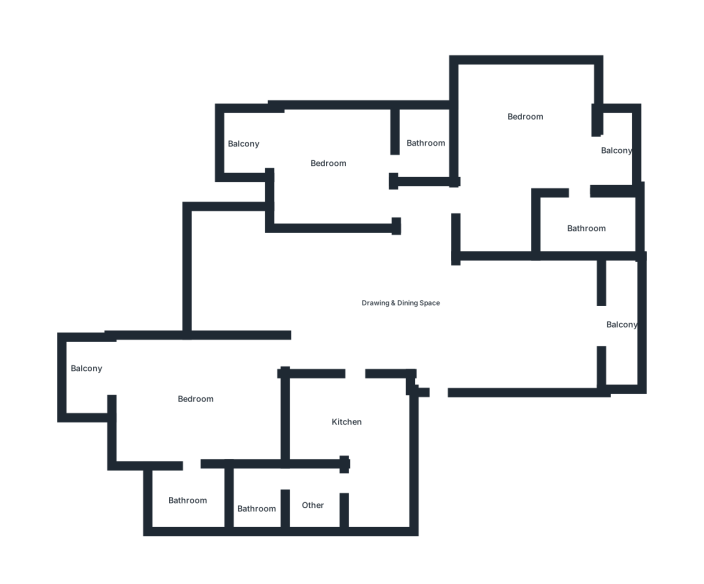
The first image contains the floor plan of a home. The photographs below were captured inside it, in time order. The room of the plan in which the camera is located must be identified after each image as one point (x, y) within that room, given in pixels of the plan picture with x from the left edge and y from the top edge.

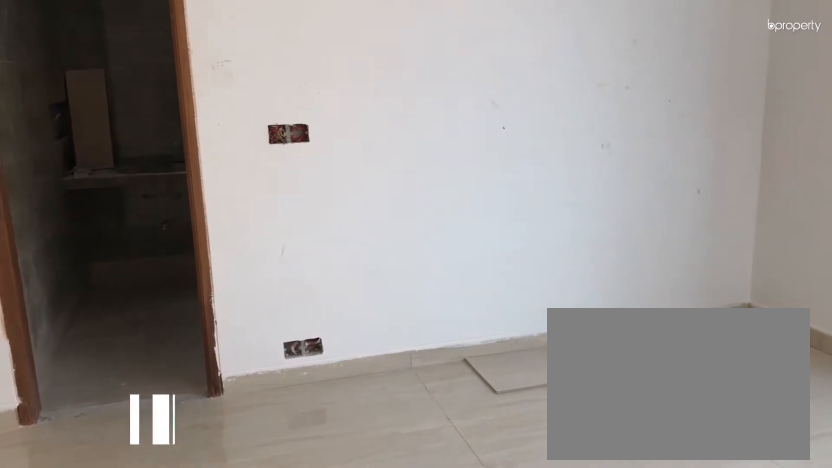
(203, 406)
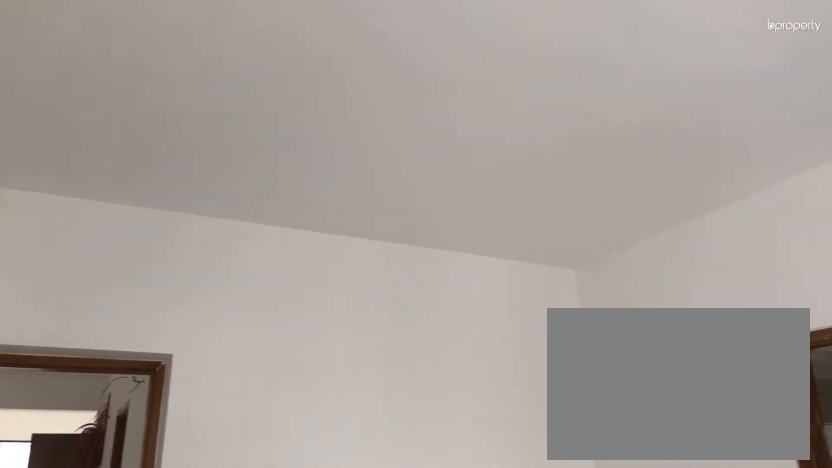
(203, 406)
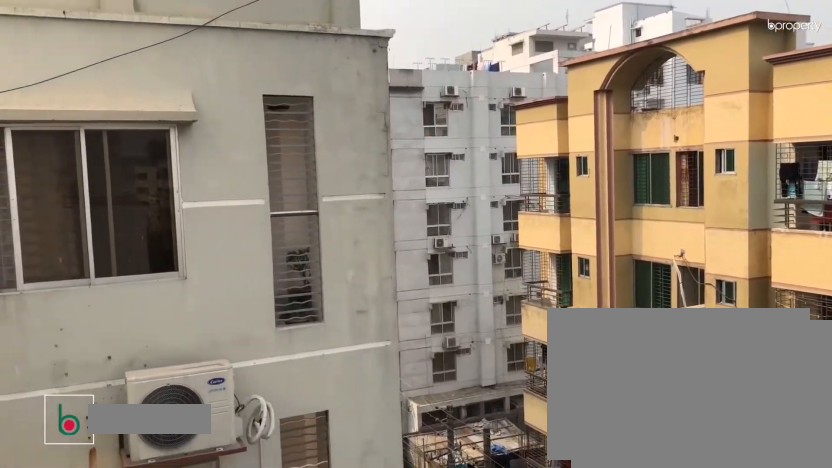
(88, 376)
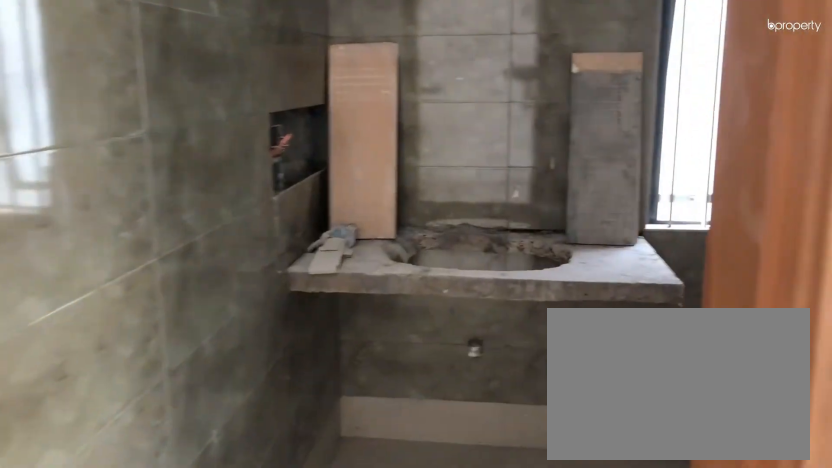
(199, 495)
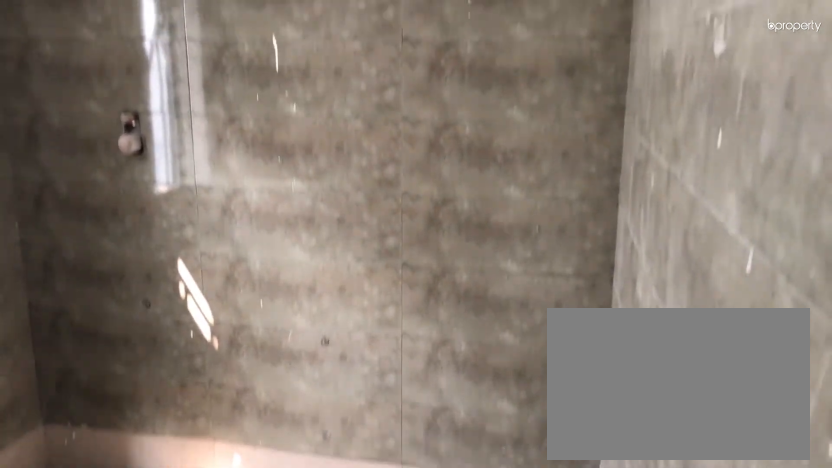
(199, 495)
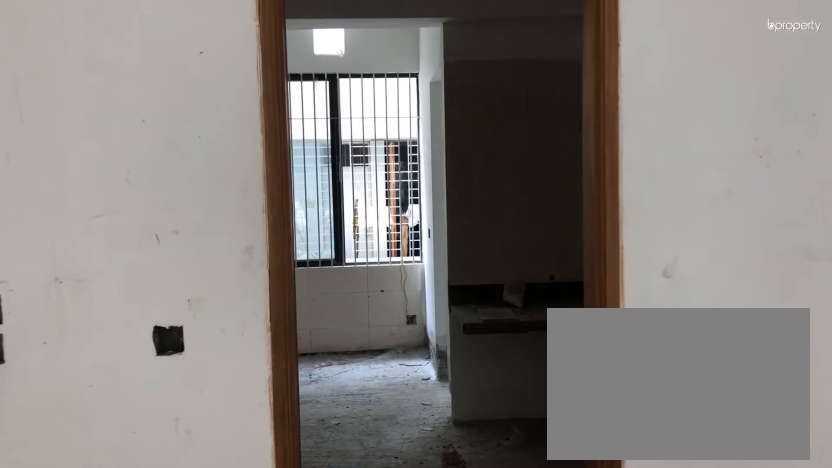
(355, 354)
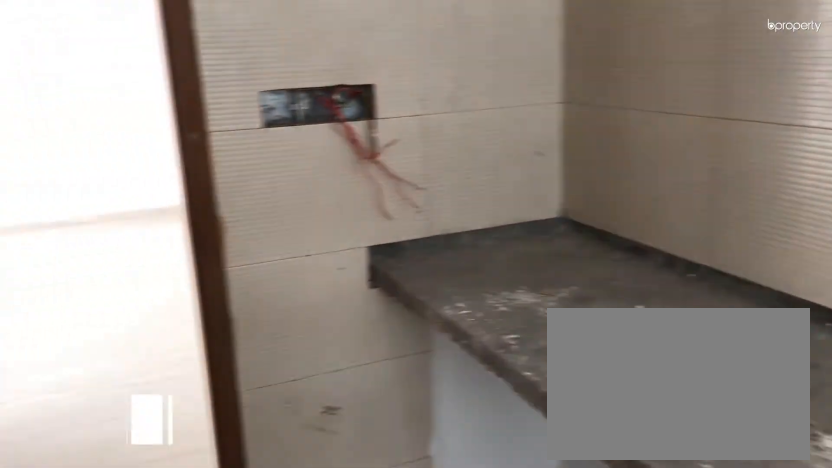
(354, 427)
